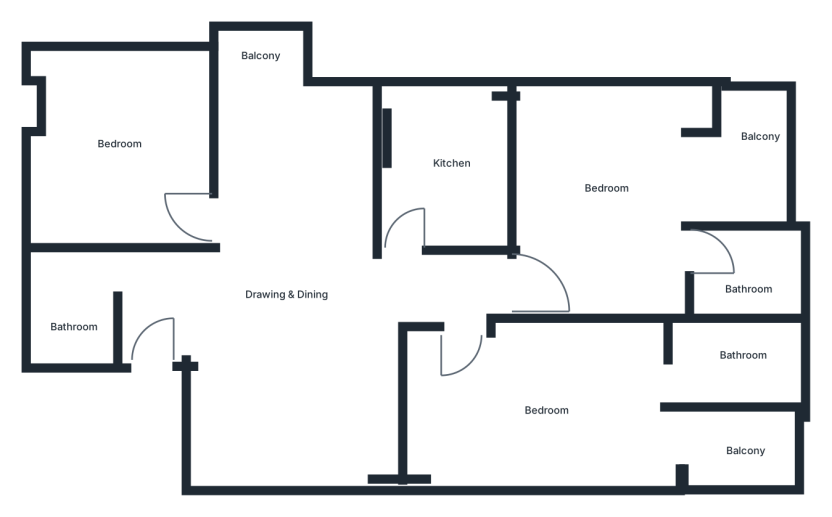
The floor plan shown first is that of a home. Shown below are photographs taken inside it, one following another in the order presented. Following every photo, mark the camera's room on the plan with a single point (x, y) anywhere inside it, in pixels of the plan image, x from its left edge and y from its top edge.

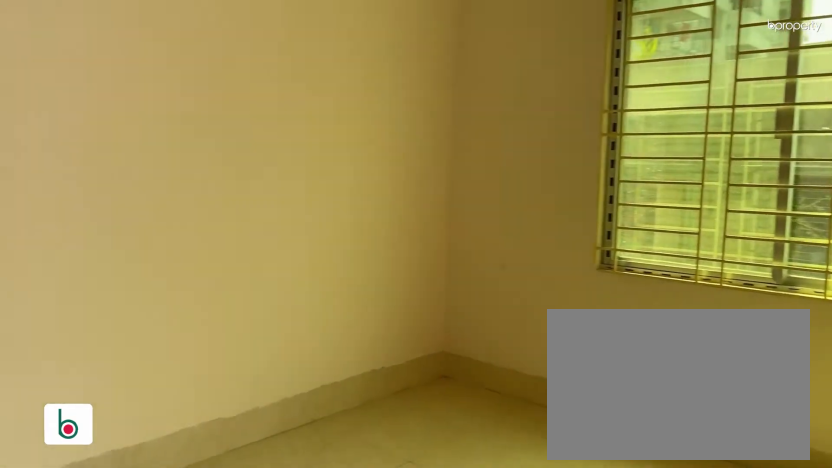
(621, 212)
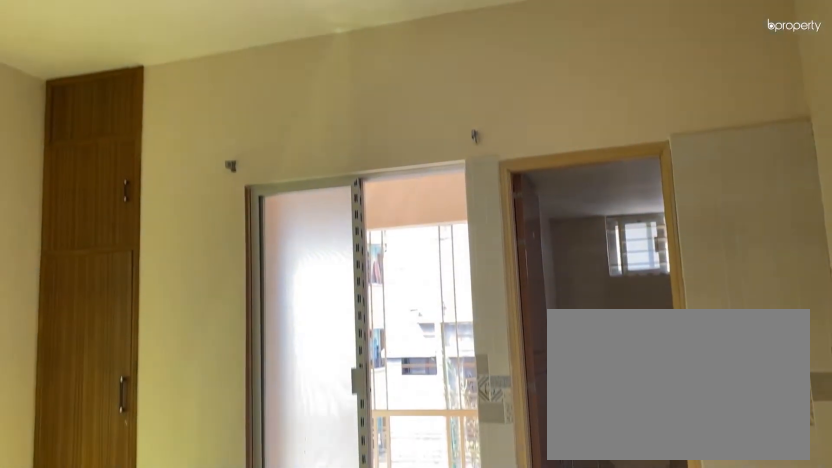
(621, 212)
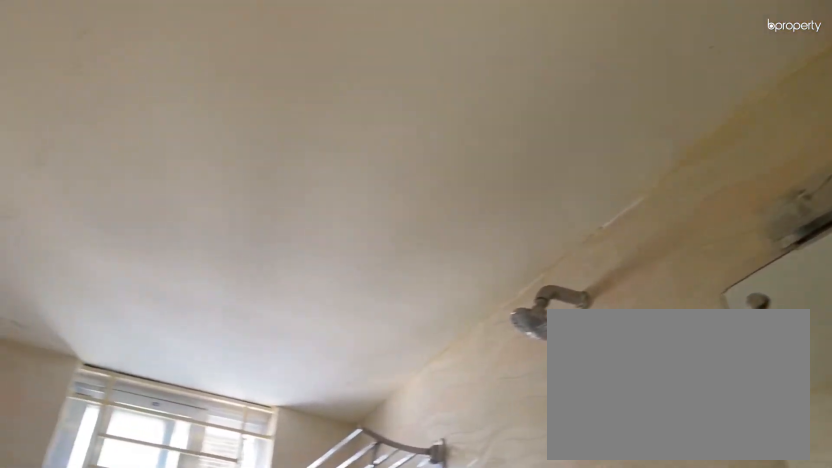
(742, 274)
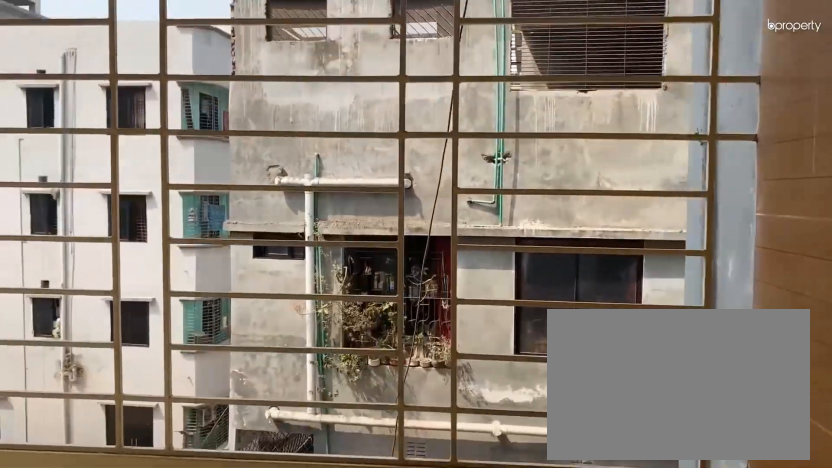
(753, 162)
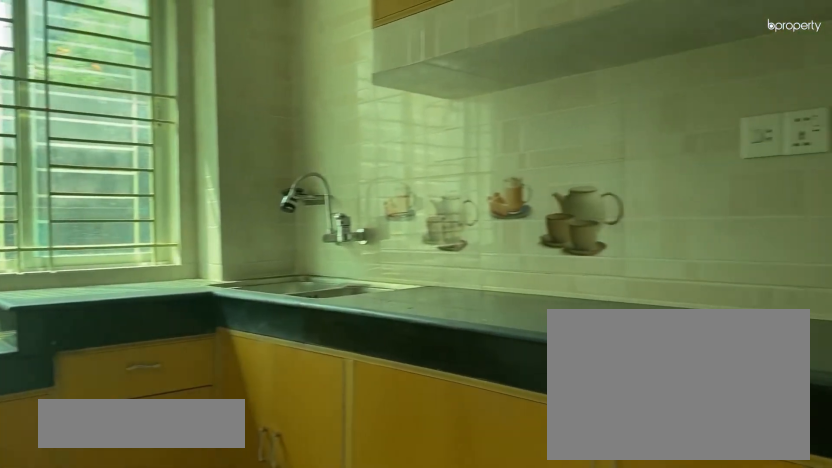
(447, 173)
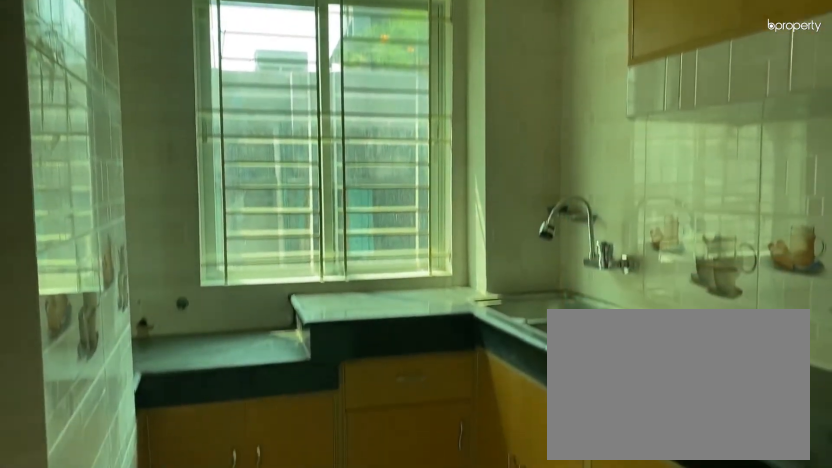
(447, 173)
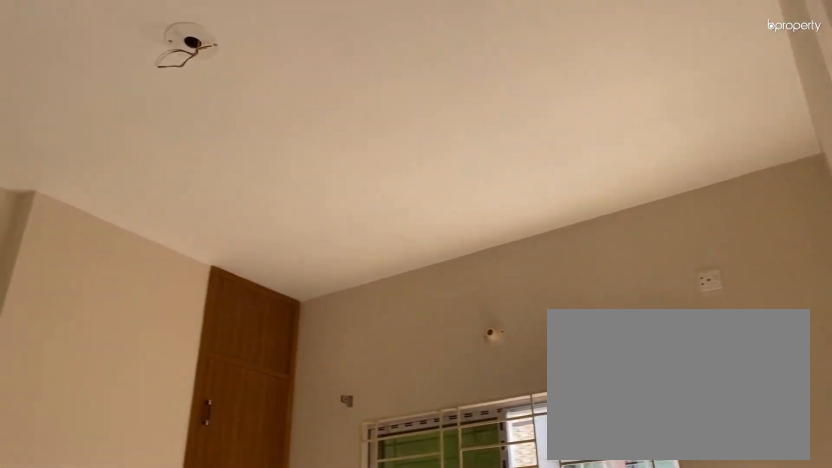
(121, 149)
